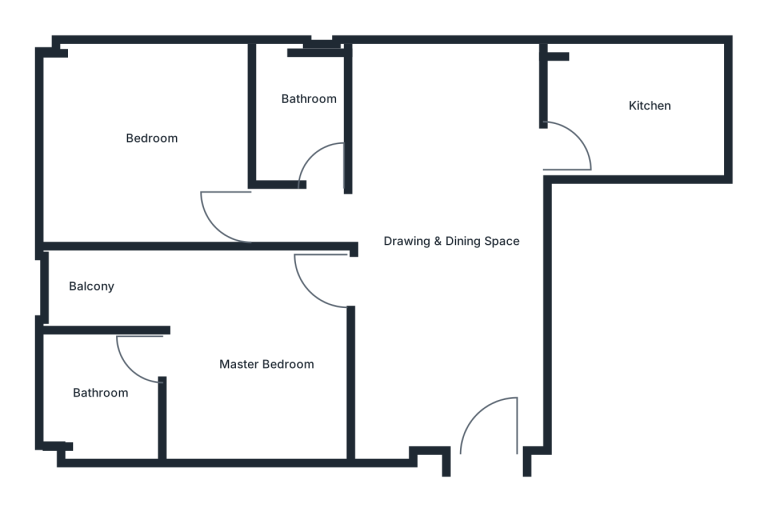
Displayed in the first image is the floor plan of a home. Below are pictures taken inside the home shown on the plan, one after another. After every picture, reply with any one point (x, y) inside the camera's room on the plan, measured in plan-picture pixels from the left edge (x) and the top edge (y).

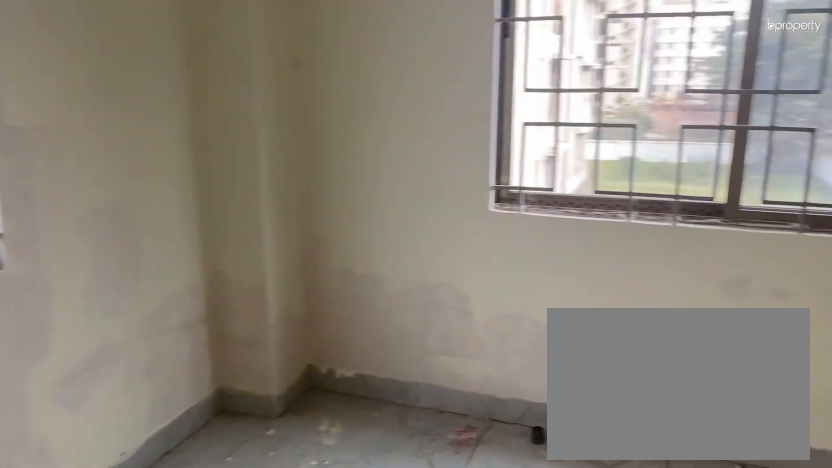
(144, 126)
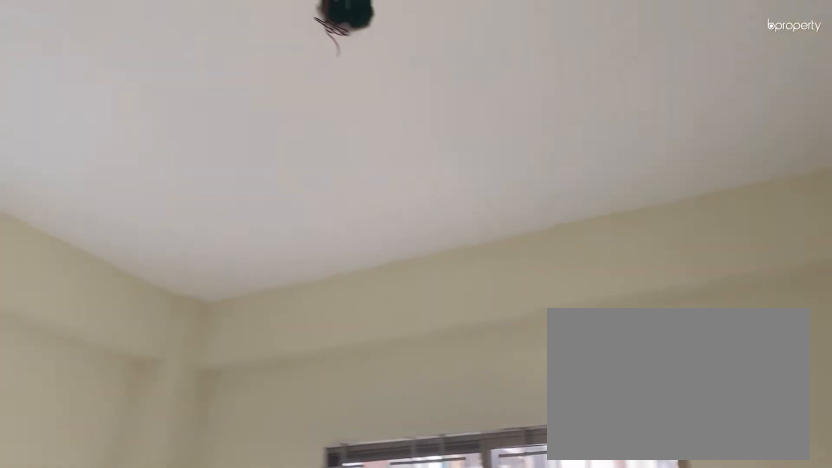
(144, 126)
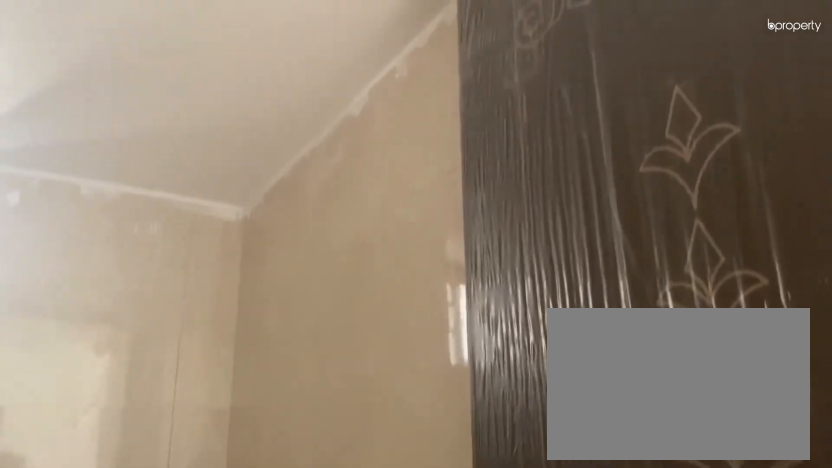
(316, 174)
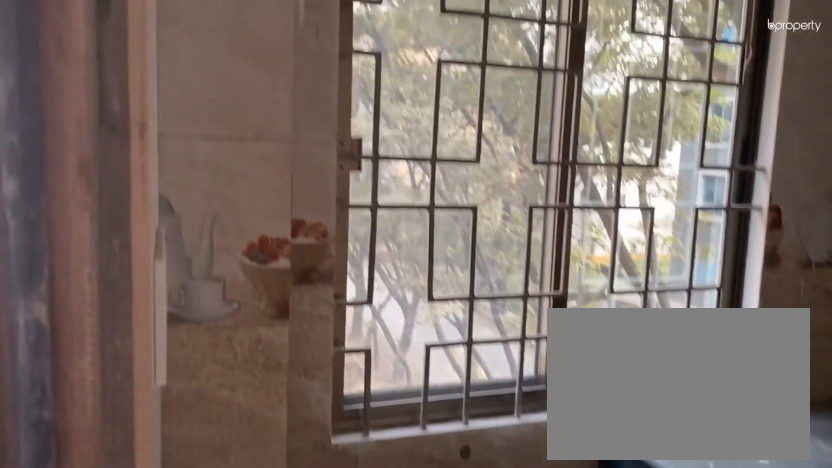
(627, 123)
